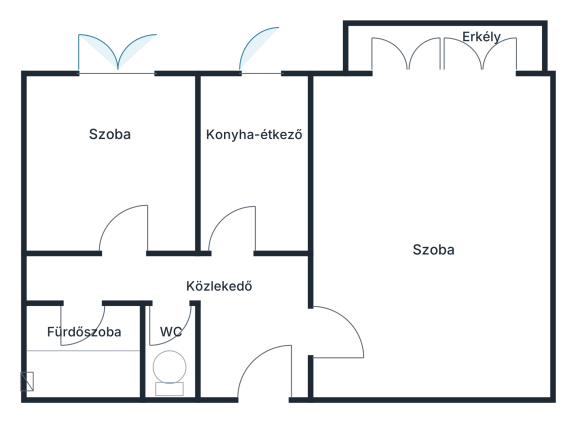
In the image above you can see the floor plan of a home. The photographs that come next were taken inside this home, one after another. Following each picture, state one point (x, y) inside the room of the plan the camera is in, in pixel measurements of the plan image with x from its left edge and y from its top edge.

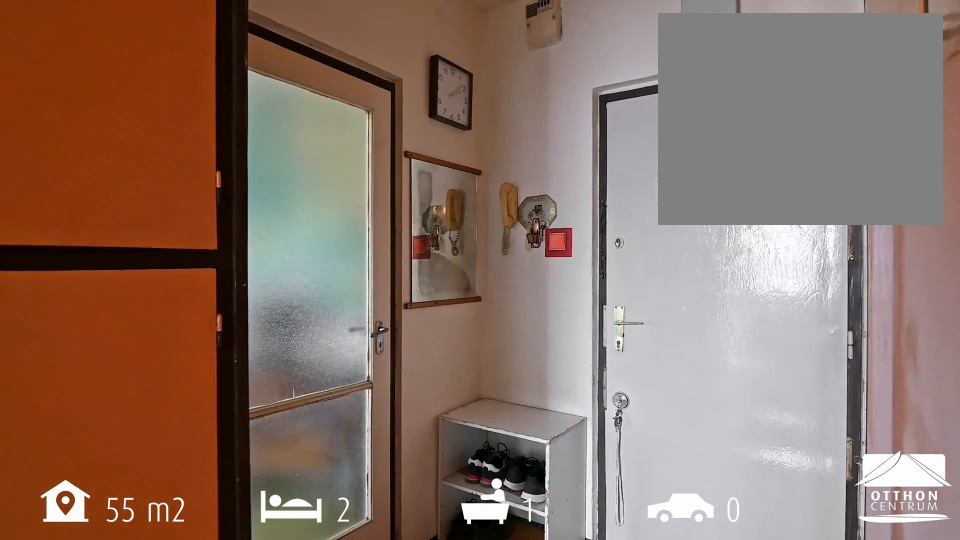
(234, 309)
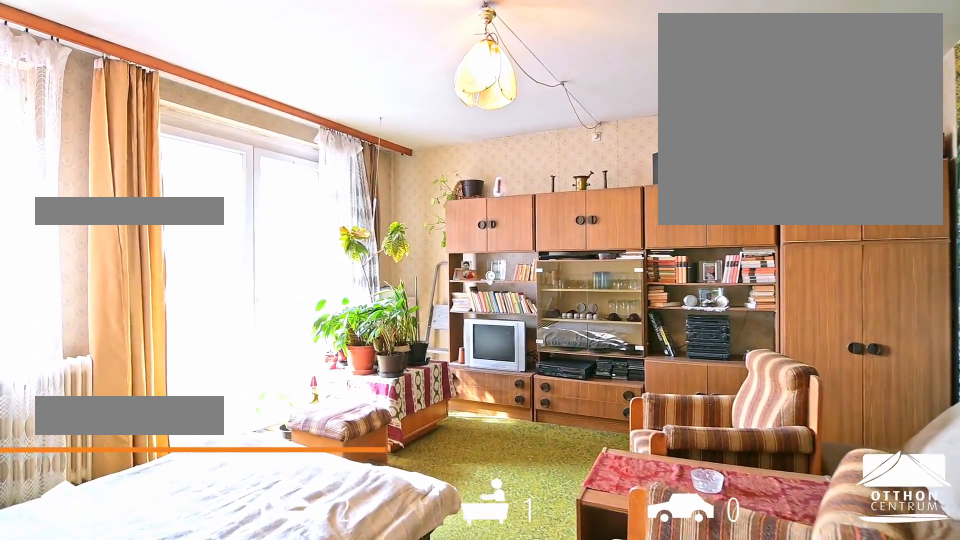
(436, 241)
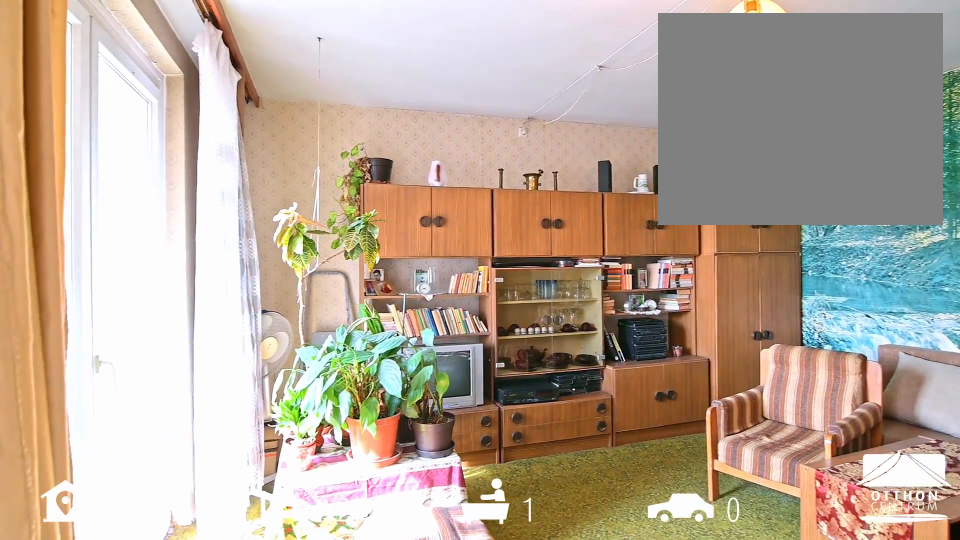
(436, 241)
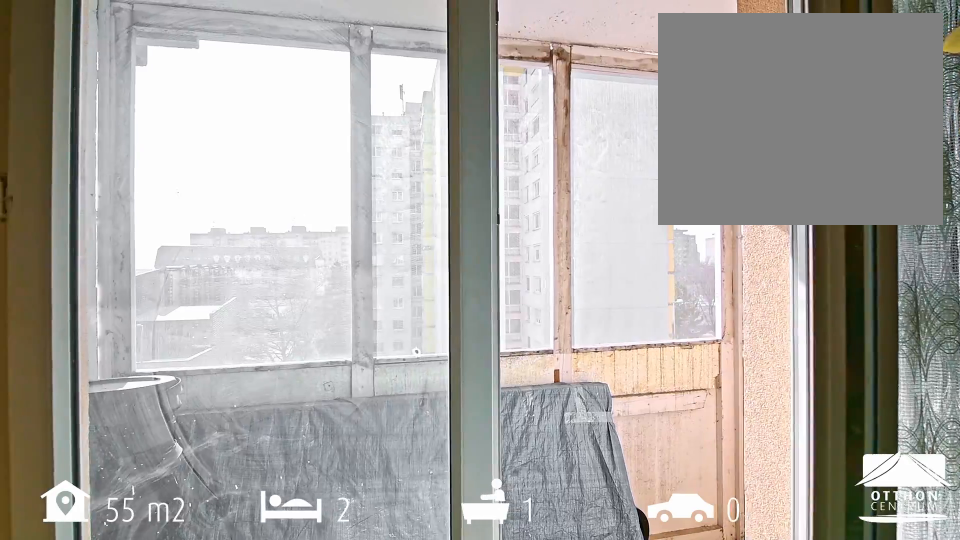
(447, 48)
